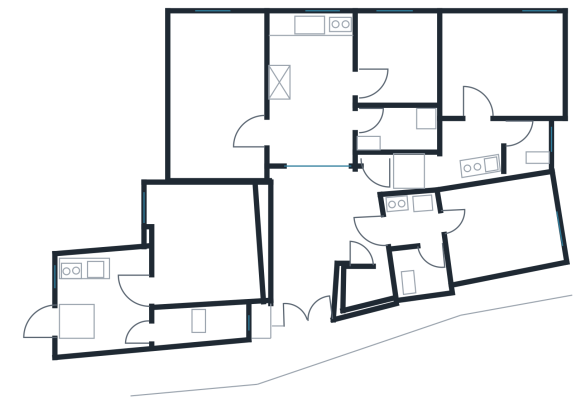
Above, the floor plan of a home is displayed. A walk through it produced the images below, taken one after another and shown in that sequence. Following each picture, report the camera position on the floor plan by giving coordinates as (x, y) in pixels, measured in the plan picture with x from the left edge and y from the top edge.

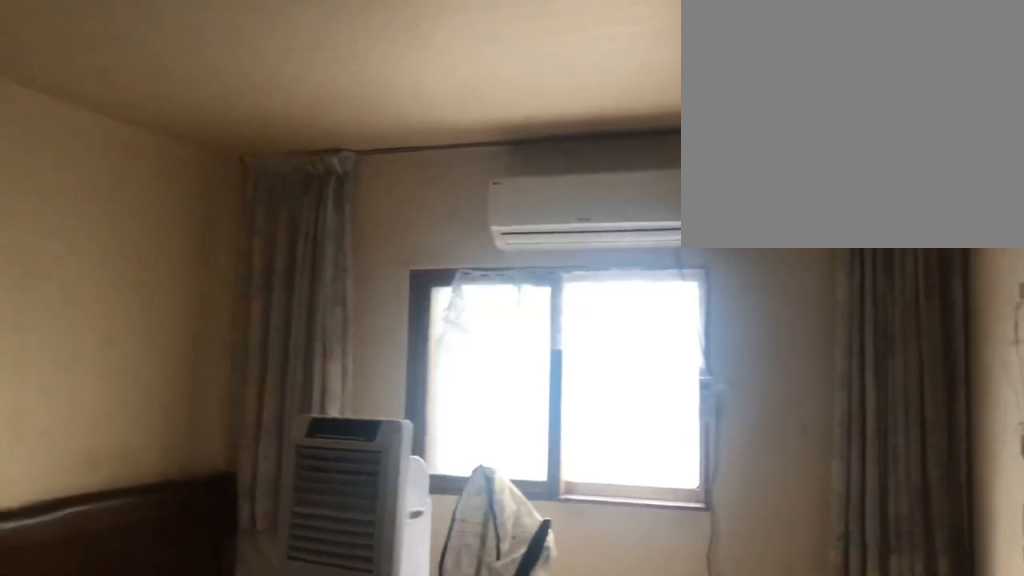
(245, 135)
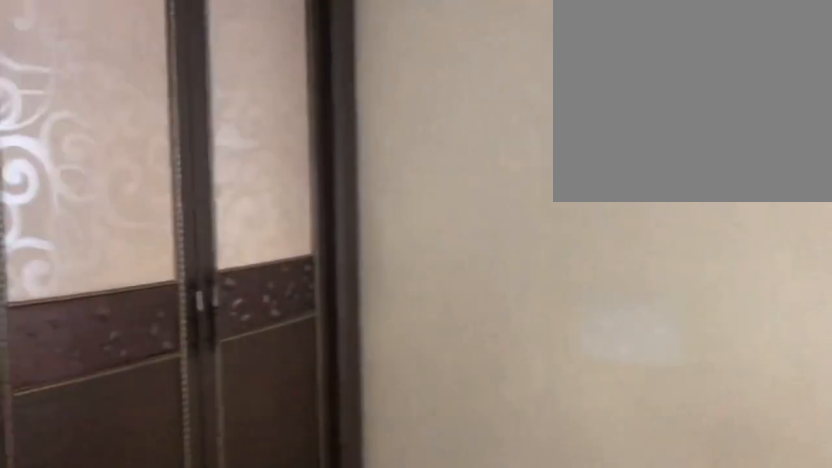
(221, 120)
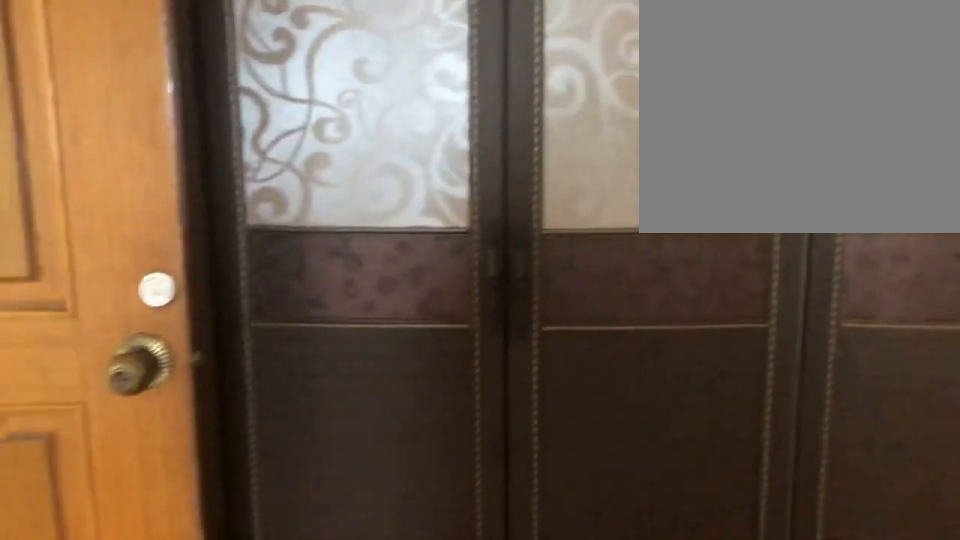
(217, 121)
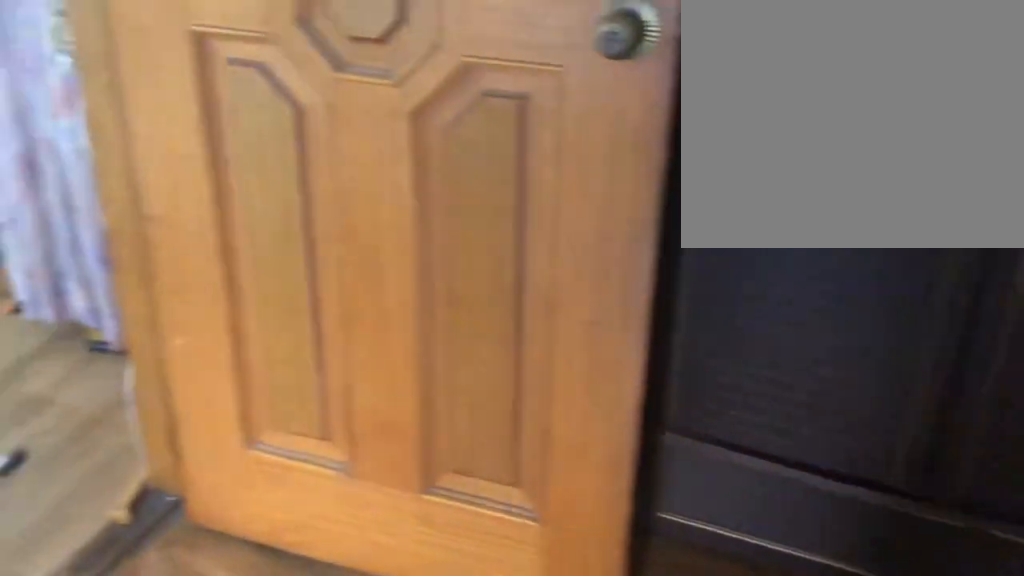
(217, 126)
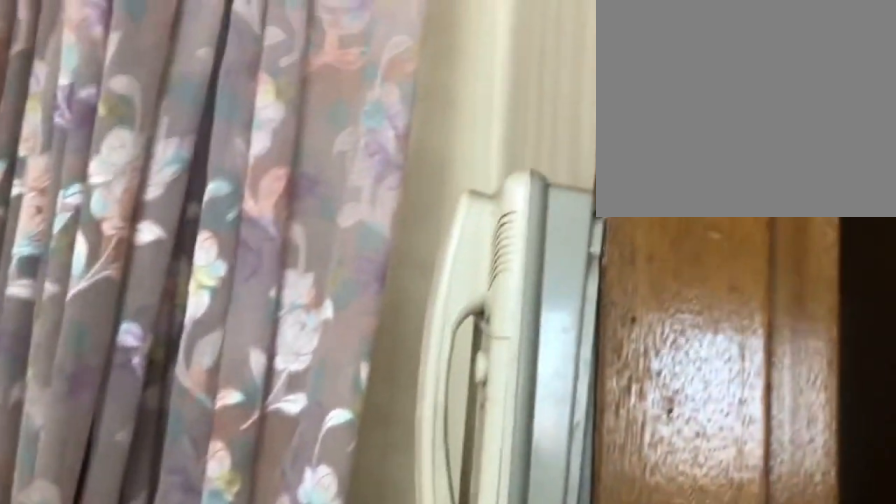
(292, 130)
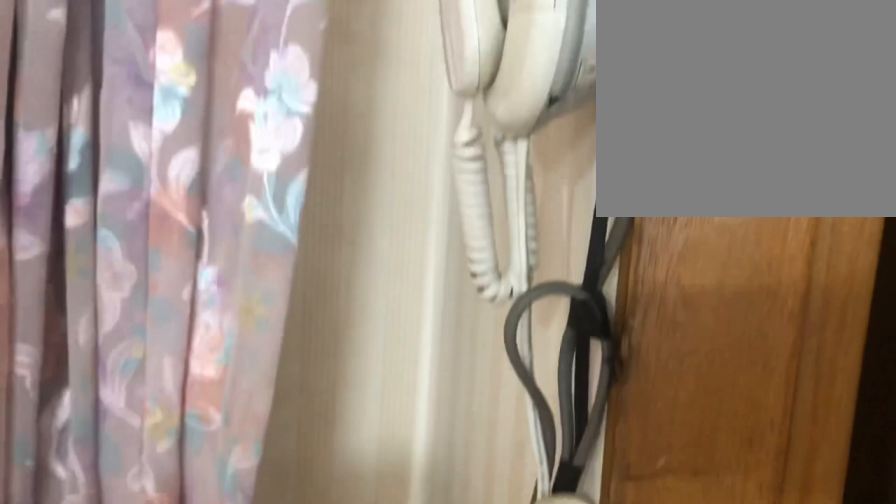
(303, 127)
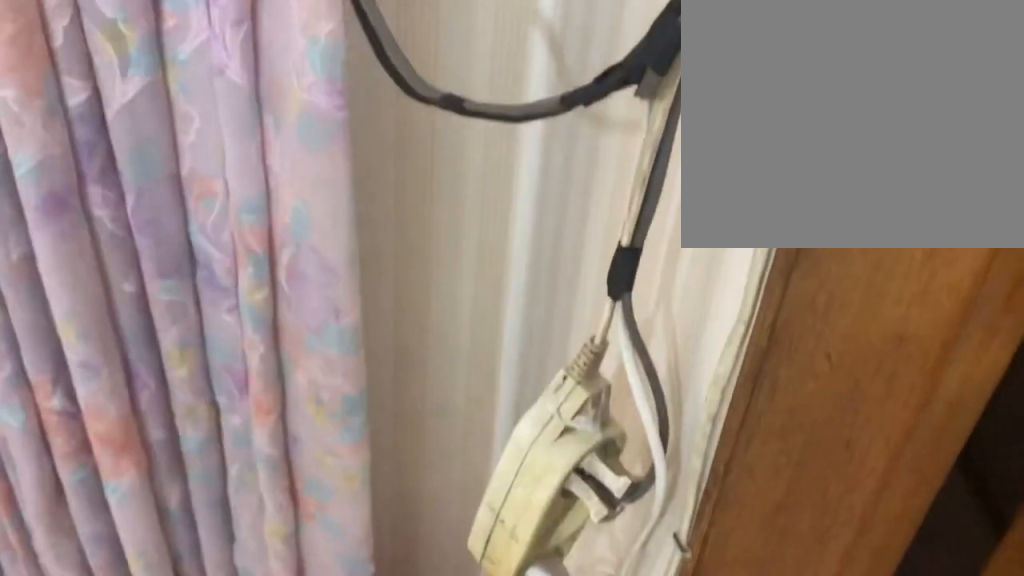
(309, 126)
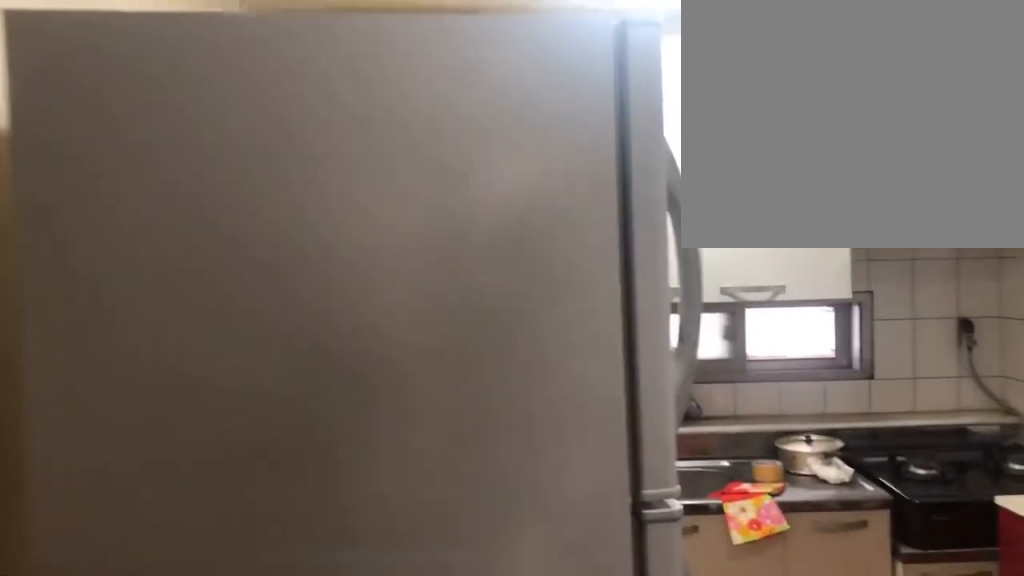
(314, 118)
